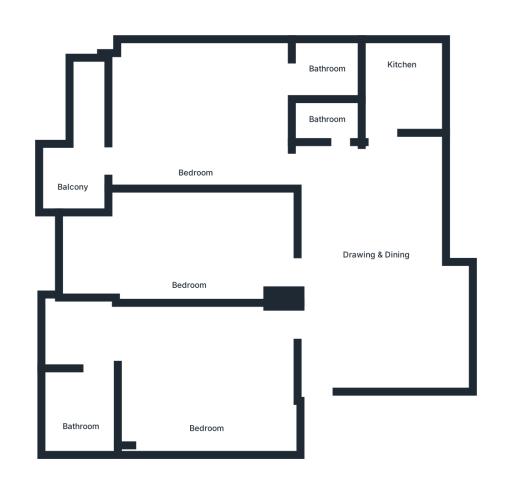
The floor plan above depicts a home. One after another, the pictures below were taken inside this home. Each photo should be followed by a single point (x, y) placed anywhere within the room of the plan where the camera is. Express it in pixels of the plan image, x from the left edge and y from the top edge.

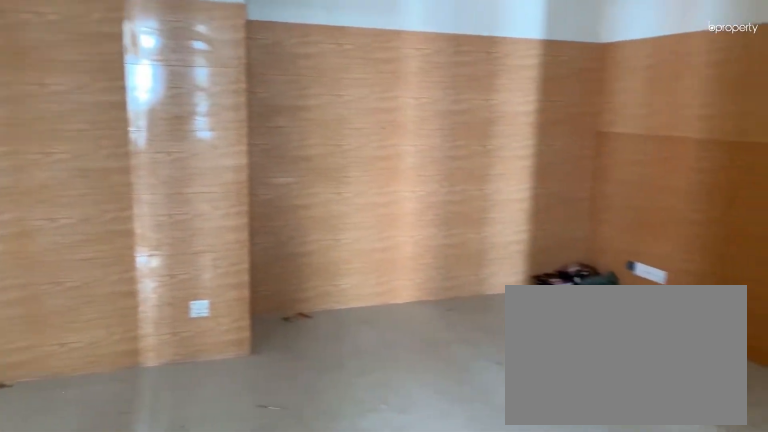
(382, 250)
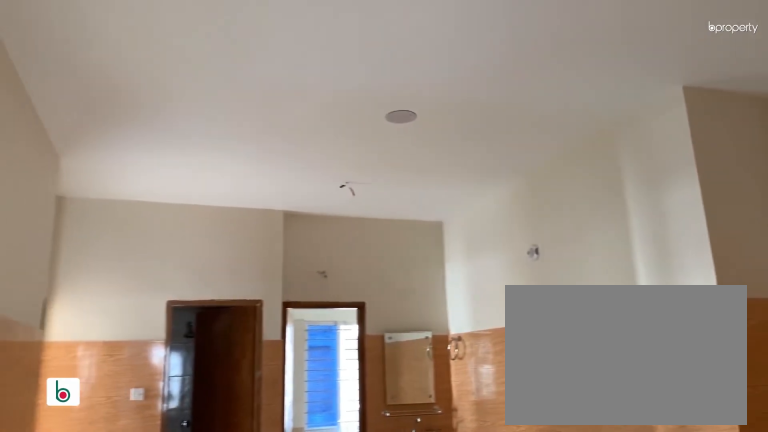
(382, 250)
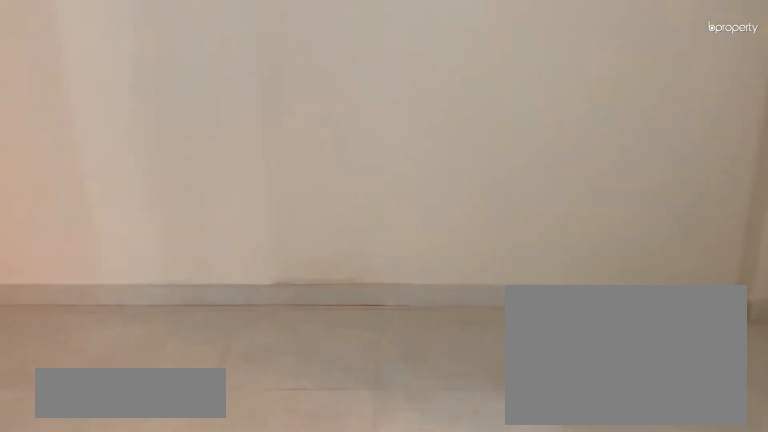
(206, 378)
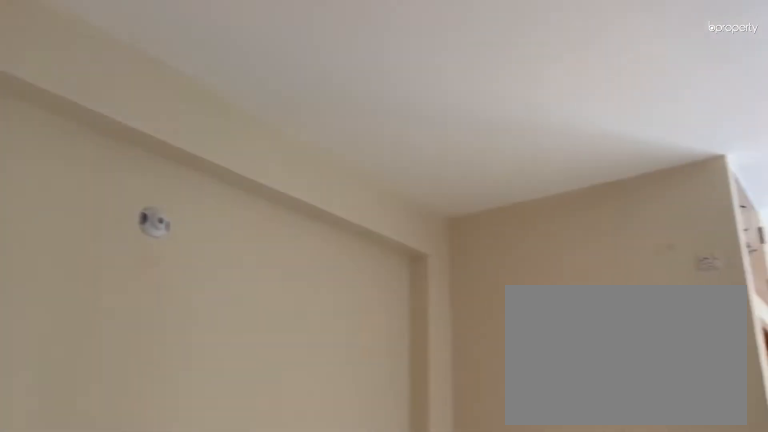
(206, 378)
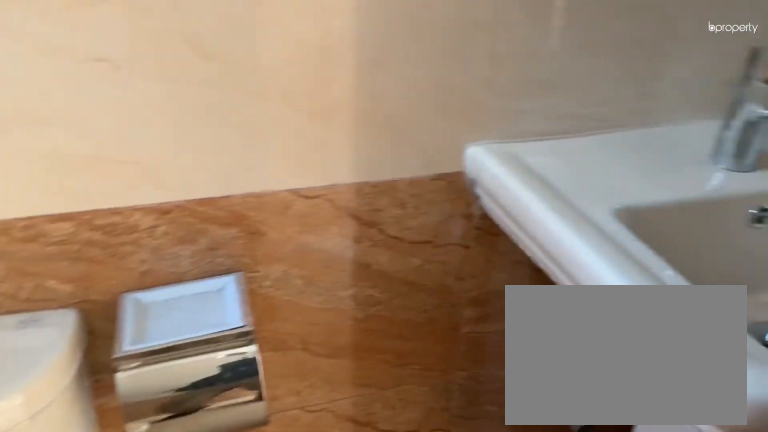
(79, 429)
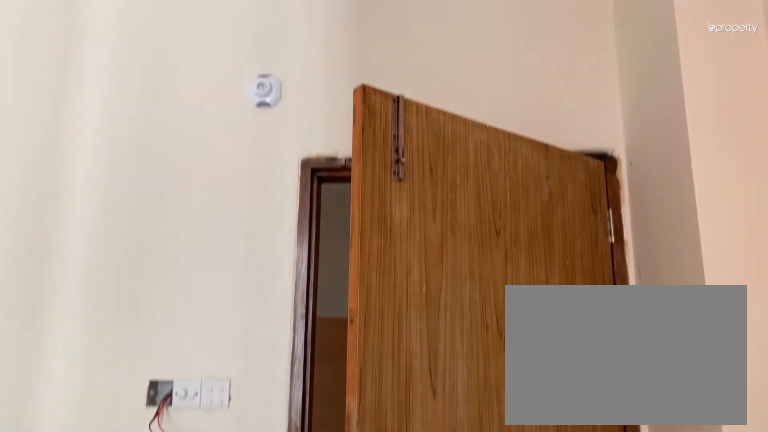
(197, 244)
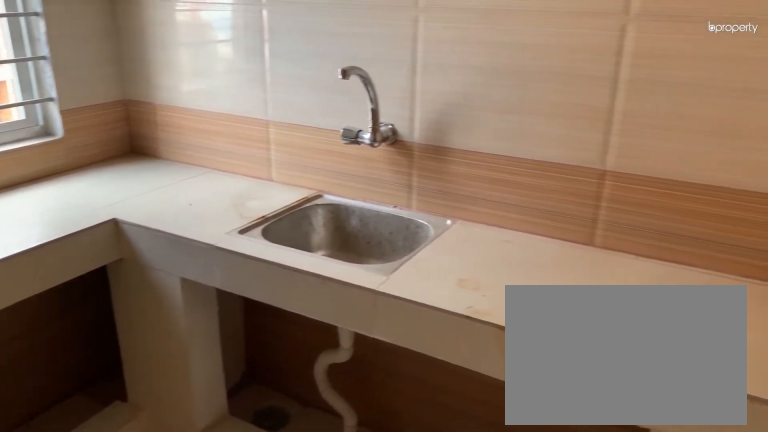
(402, 71)
